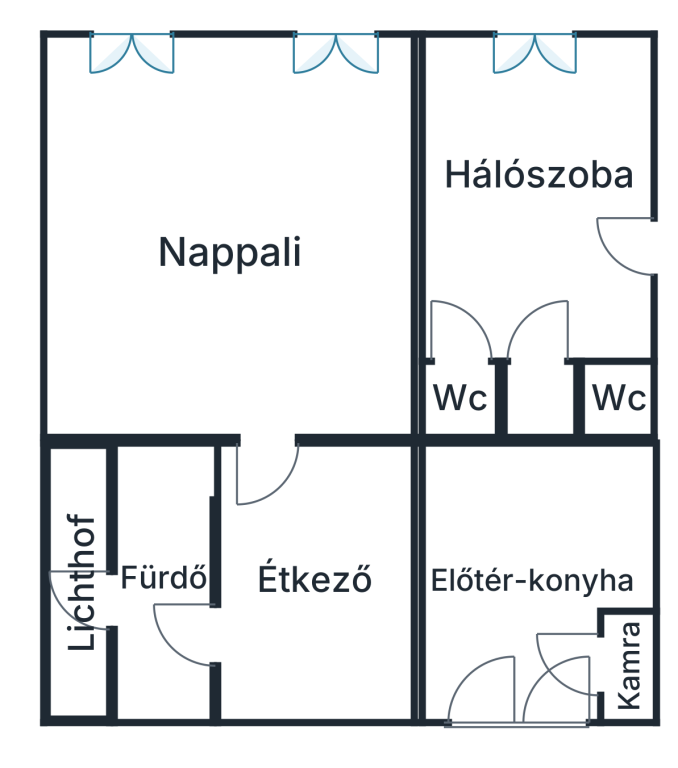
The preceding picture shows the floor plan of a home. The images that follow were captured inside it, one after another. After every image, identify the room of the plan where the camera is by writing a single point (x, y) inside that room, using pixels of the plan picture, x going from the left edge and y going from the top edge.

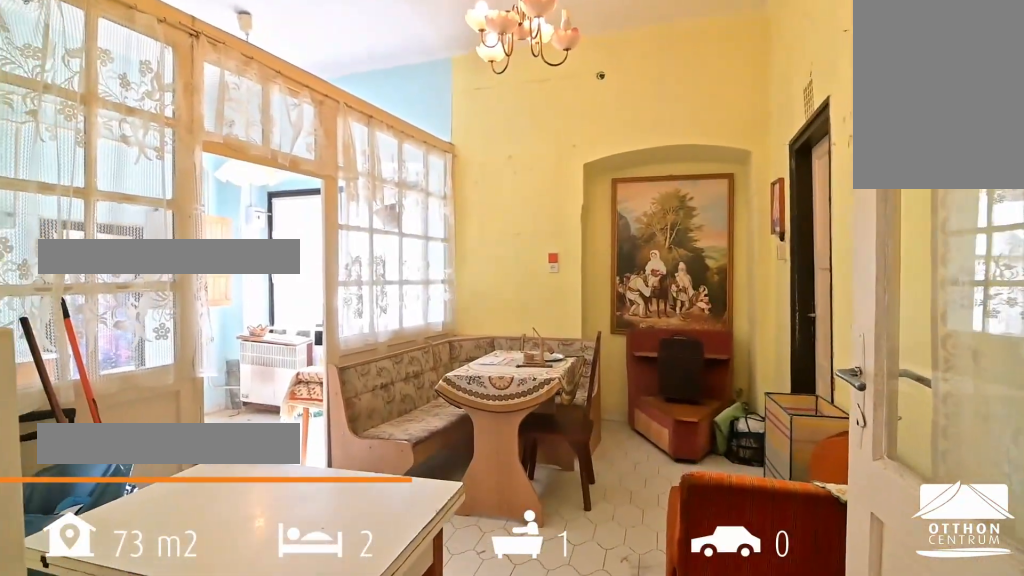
(291, 582)
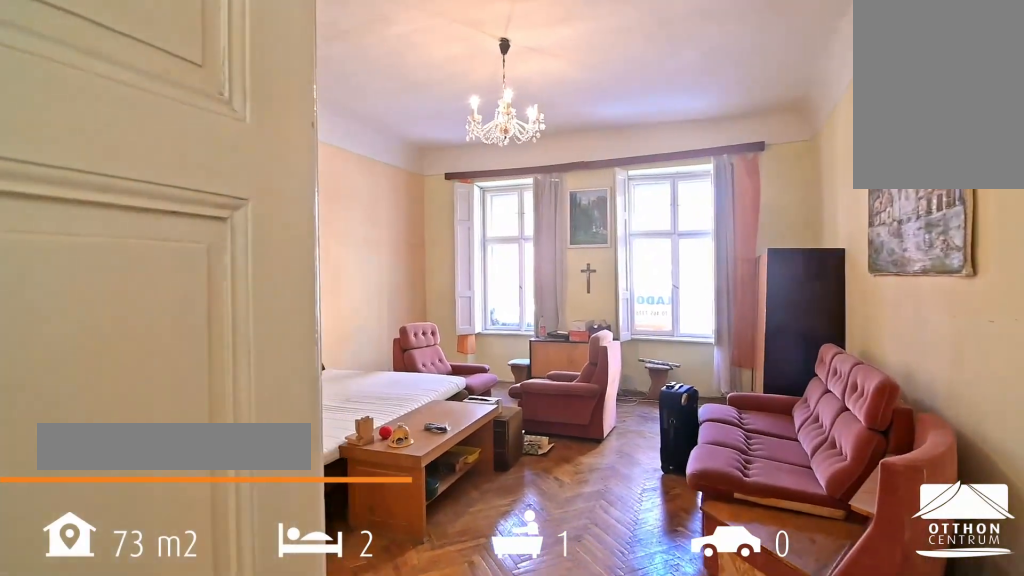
(239, 203)
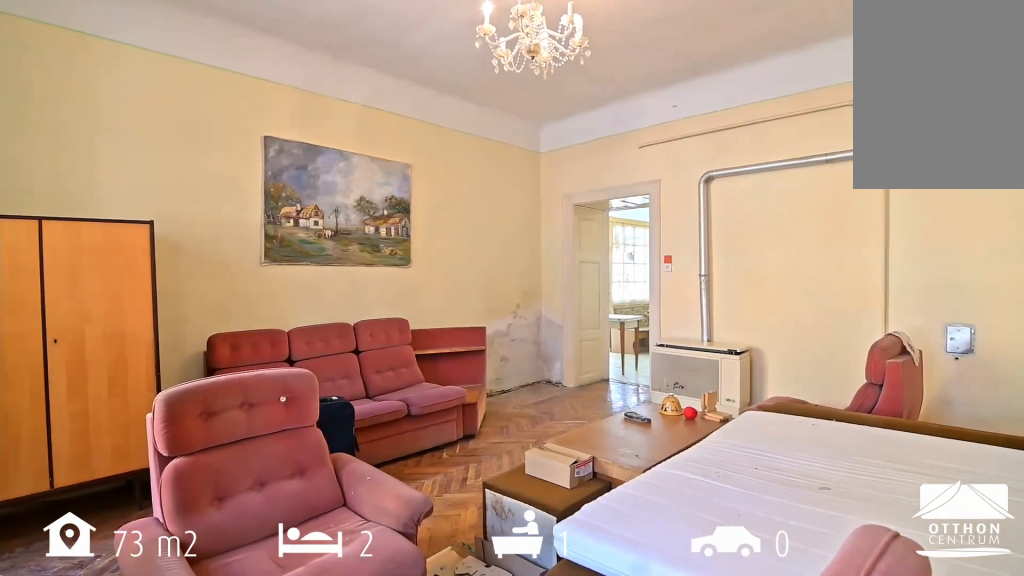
(239, 203)
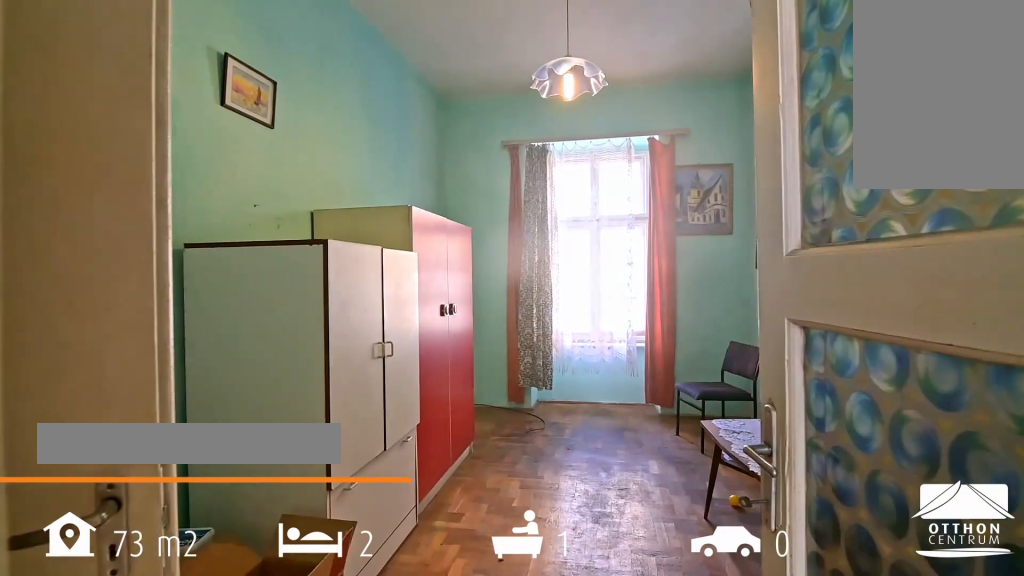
(534, 211)
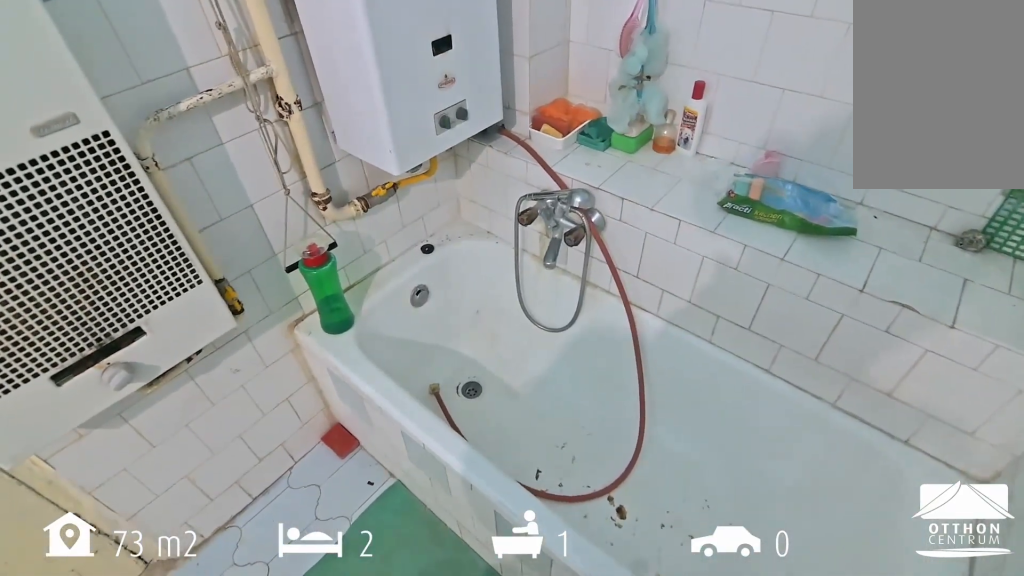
(163, 604)
